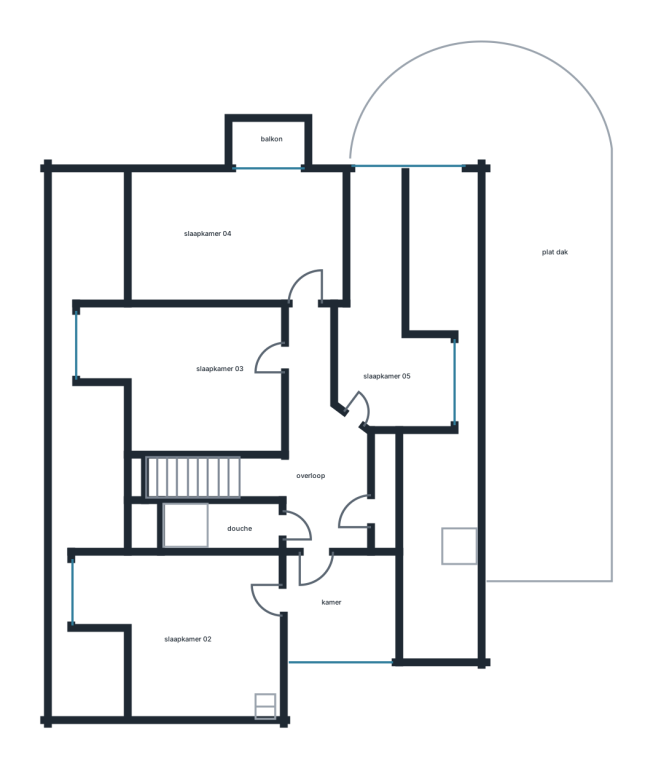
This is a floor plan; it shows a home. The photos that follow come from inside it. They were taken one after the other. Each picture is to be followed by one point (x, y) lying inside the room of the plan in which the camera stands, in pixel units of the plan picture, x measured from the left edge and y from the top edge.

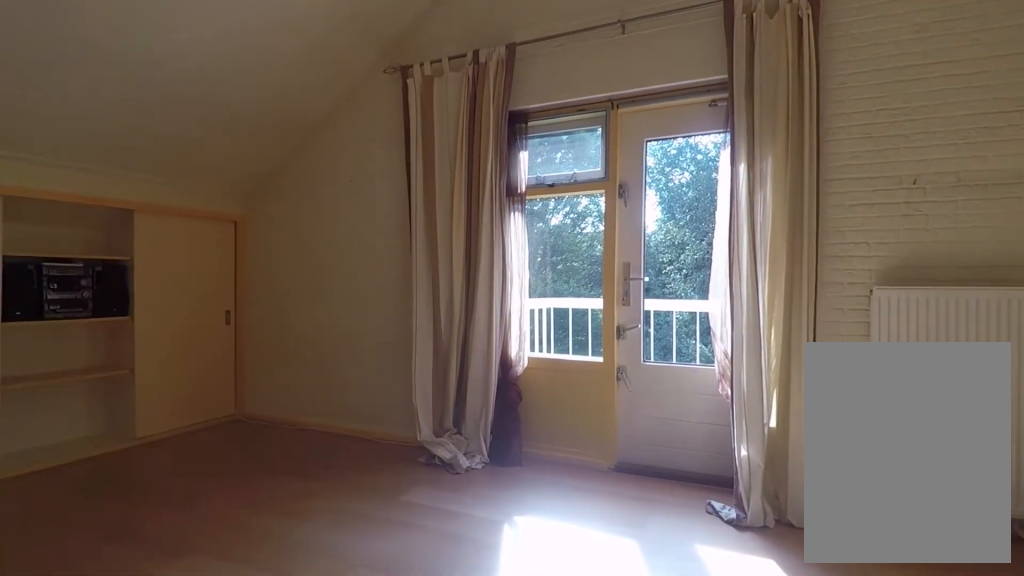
(235, 237)
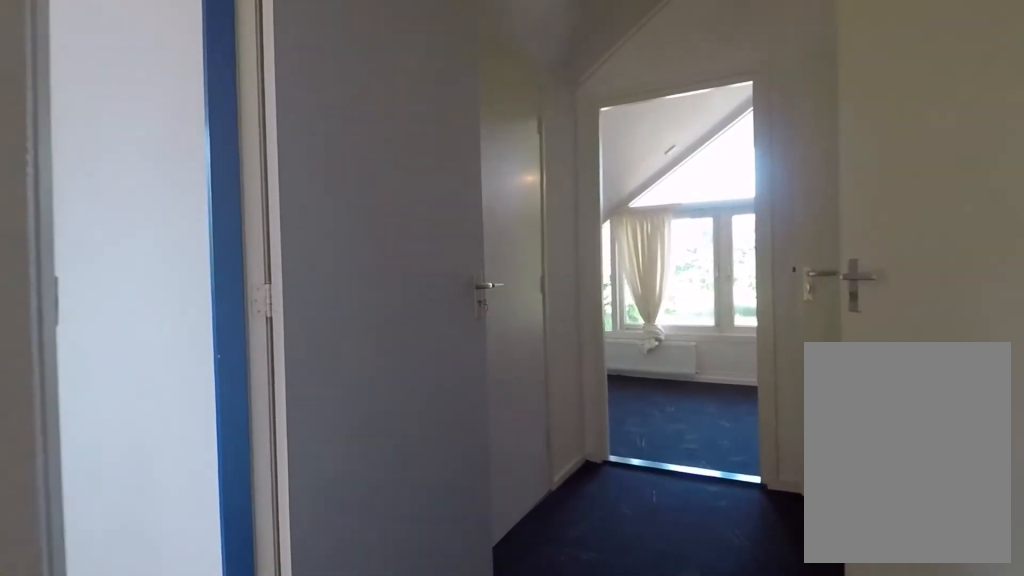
(314, 450)
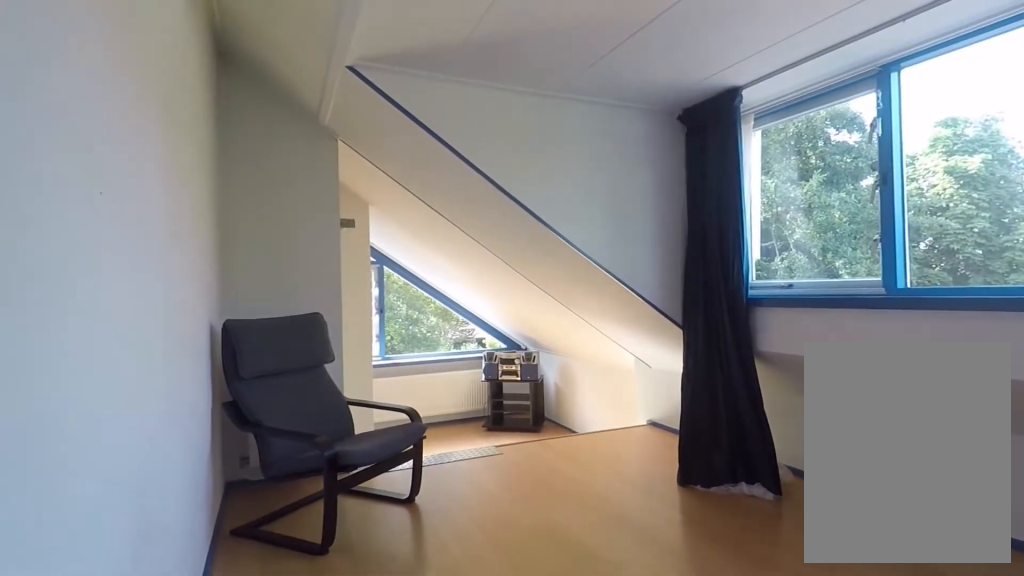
(385, 323)
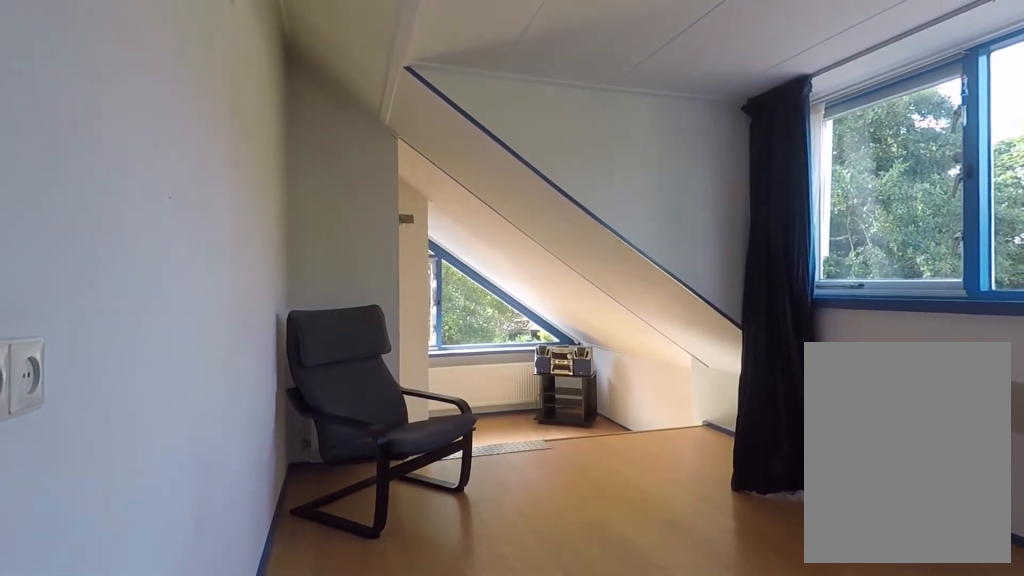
(385, 323)
